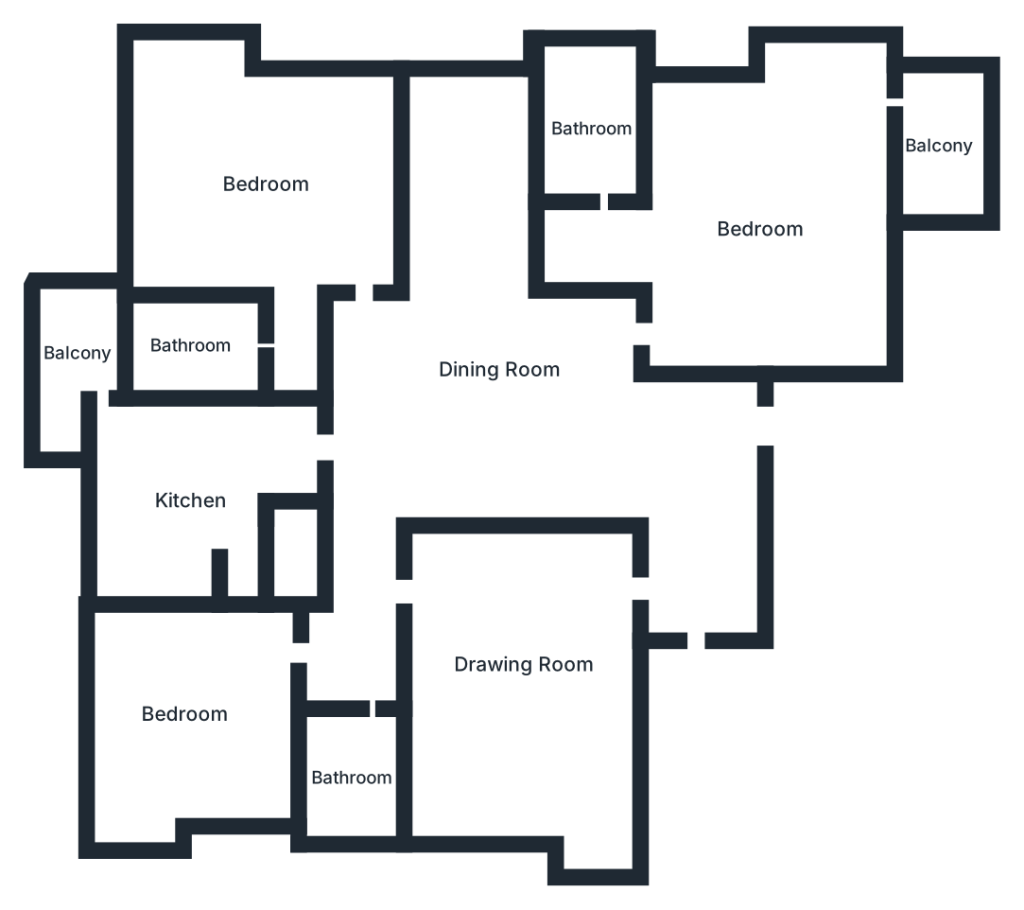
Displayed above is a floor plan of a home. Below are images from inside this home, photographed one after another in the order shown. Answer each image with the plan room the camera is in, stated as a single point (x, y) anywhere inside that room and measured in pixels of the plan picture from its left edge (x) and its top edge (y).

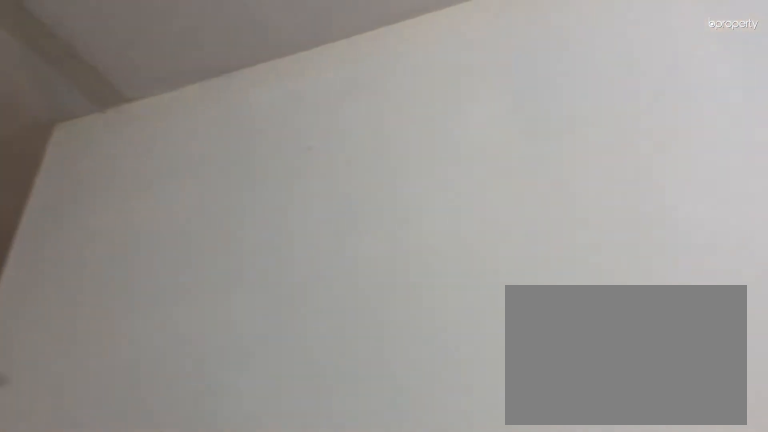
(491, 366)
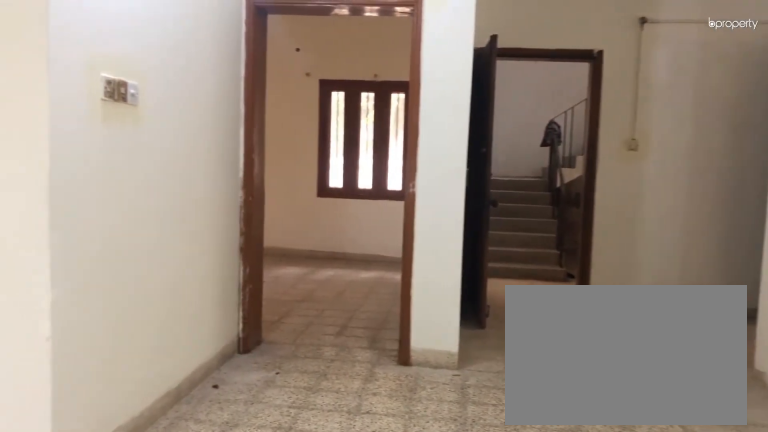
(490, 366)
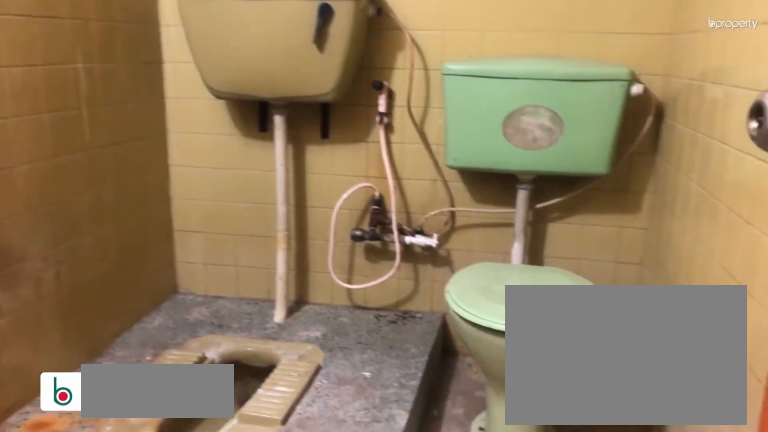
(191, 346)
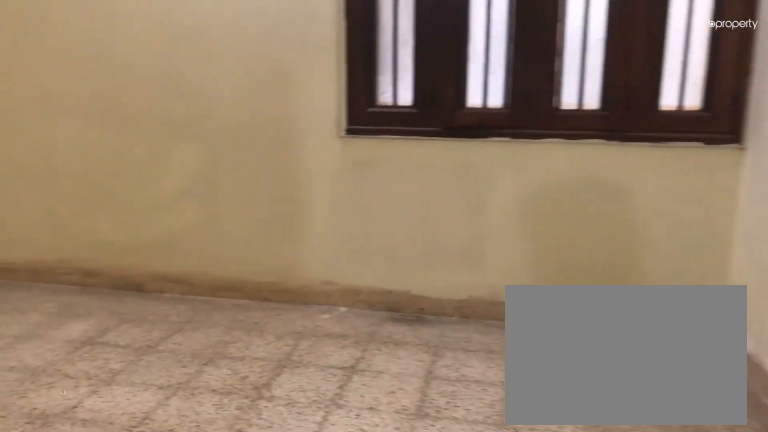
(191, 712)
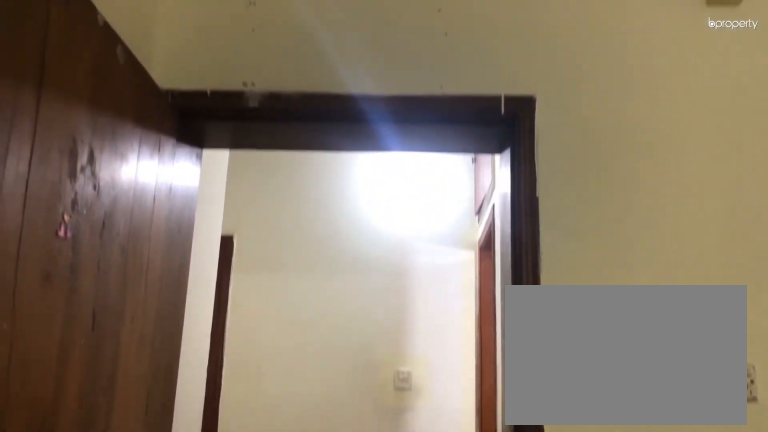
(191, 712)
